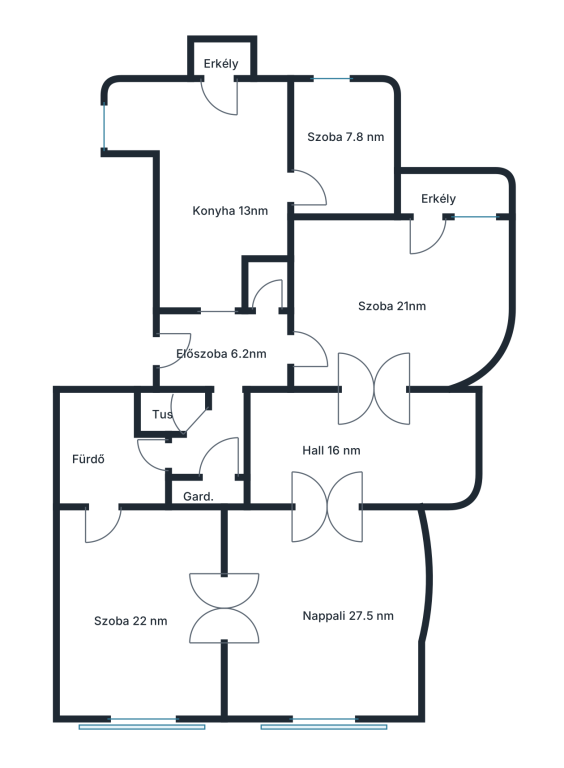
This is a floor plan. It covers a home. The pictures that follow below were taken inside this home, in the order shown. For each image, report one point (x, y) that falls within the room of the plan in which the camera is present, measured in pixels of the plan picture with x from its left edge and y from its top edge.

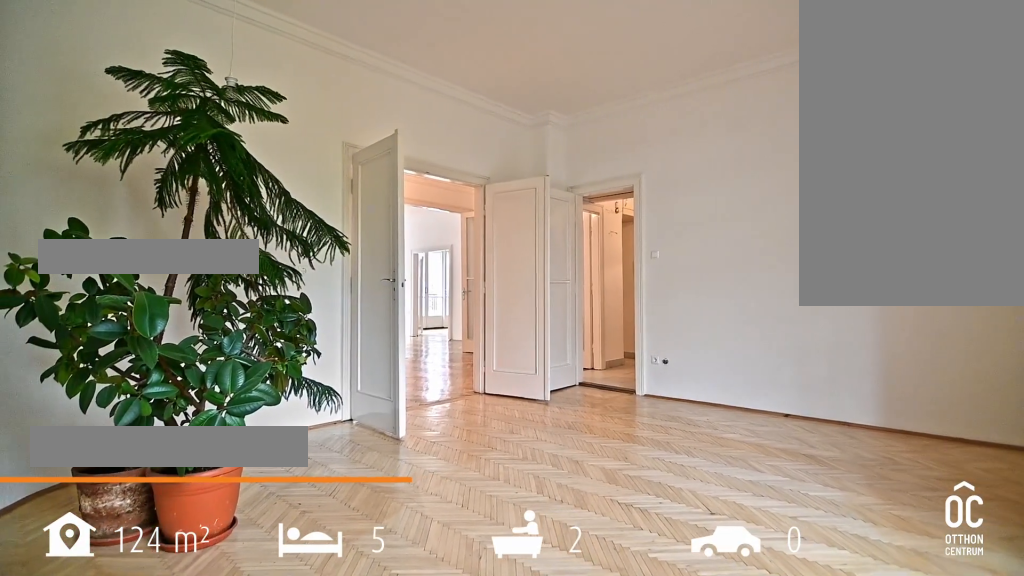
(389, 301)
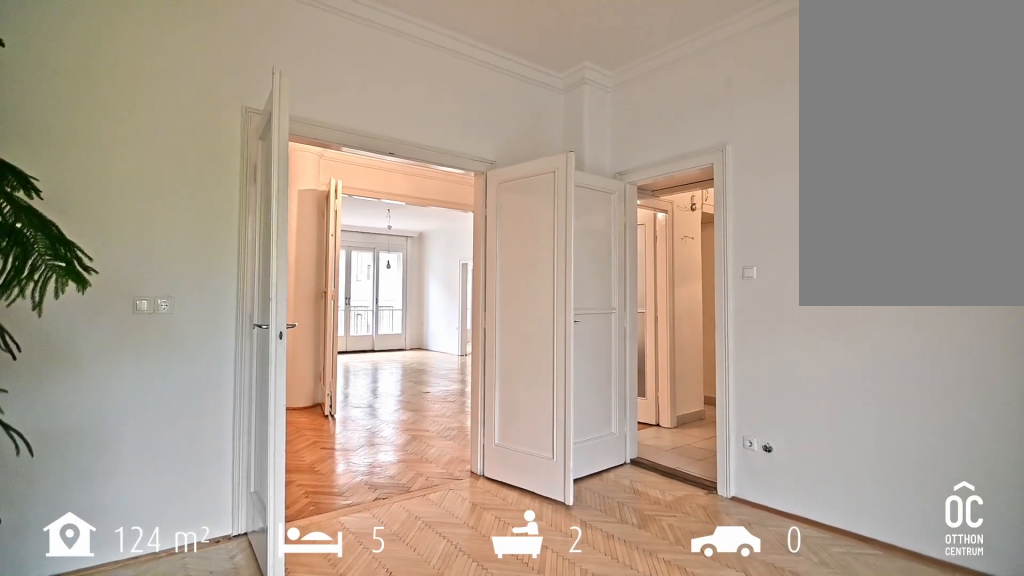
(389, 301)
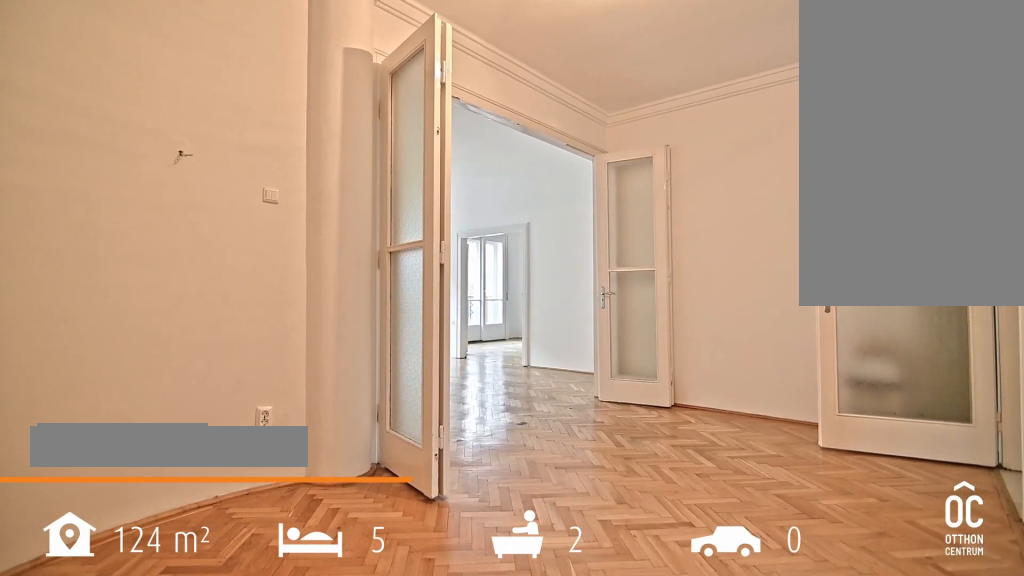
(345, 453)
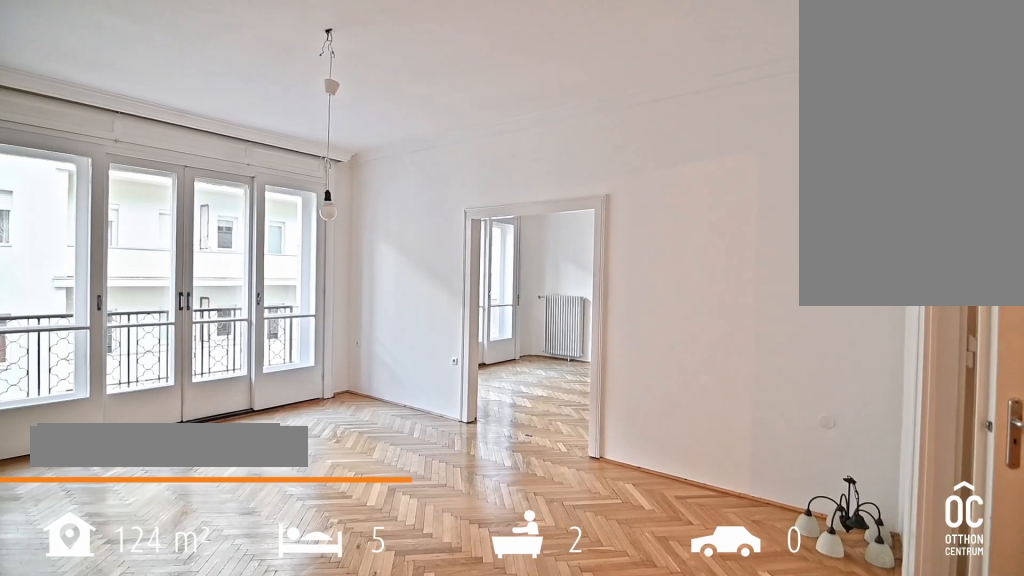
(323, 610)
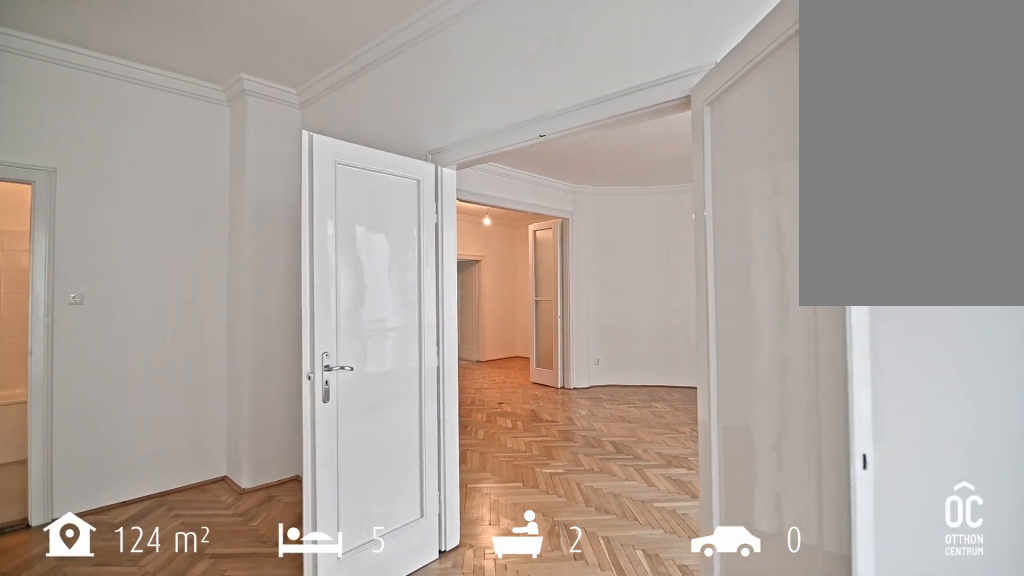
(139, 610)
